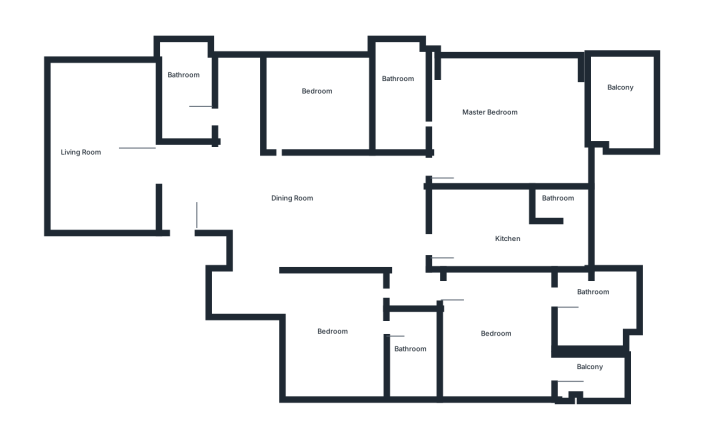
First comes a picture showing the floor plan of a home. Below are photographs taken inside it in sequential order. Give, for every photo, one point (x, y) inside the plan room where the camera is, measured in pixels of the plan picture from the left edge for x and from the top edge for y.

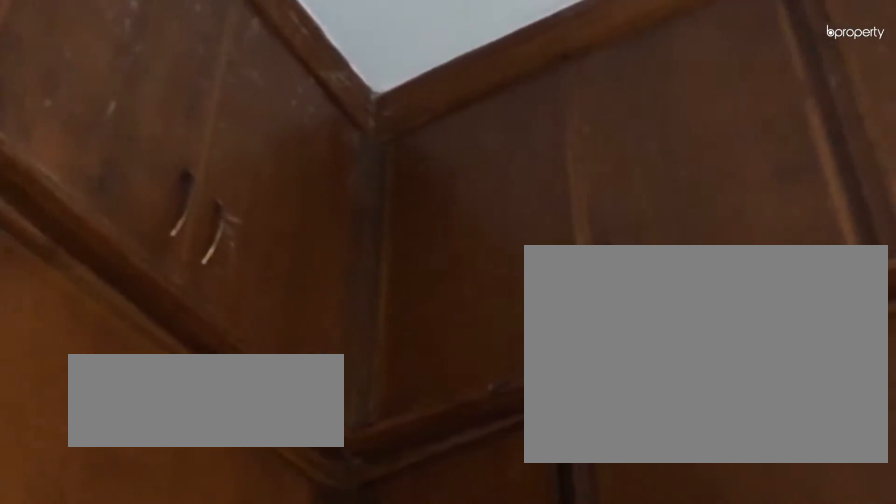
(487, 239)
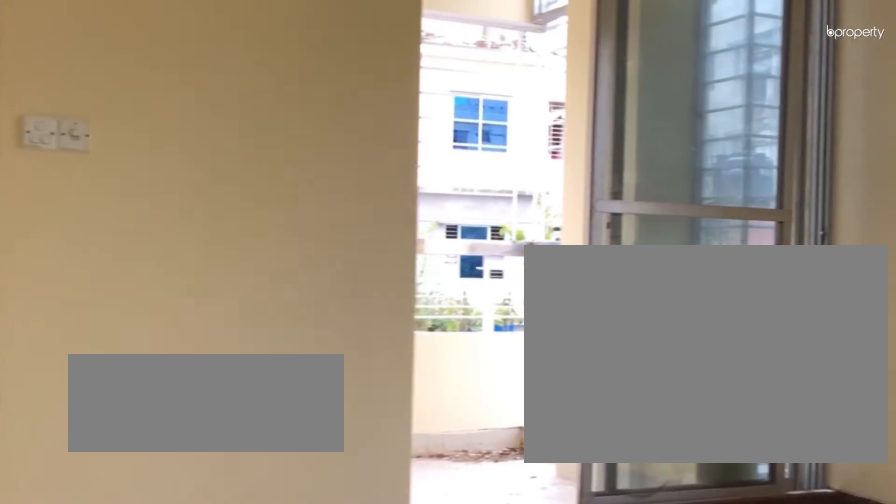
(511, 315)
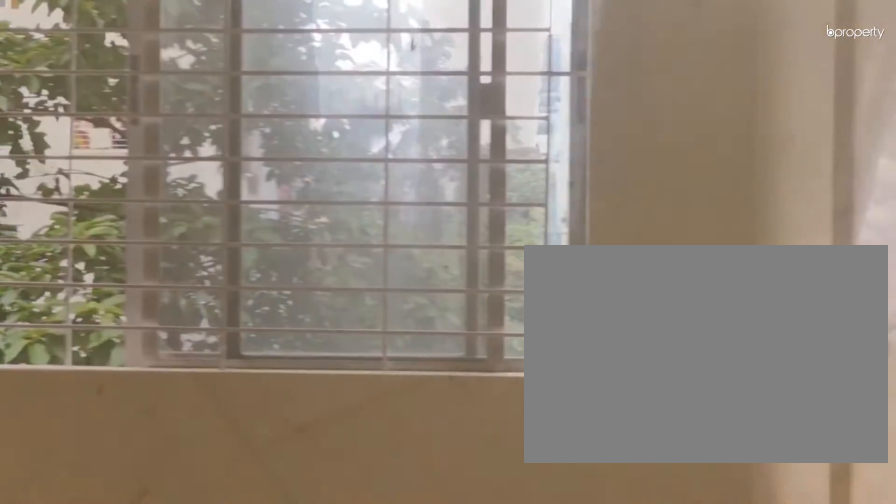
(511, 315)
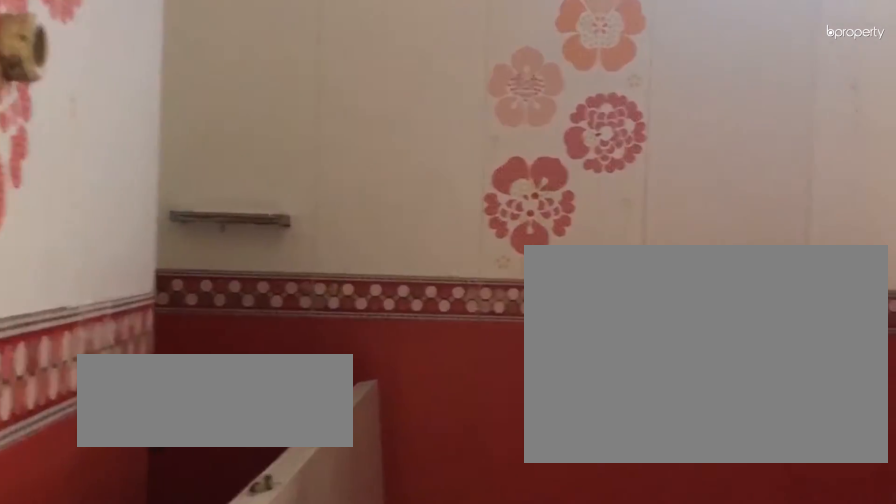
(577, 293)
